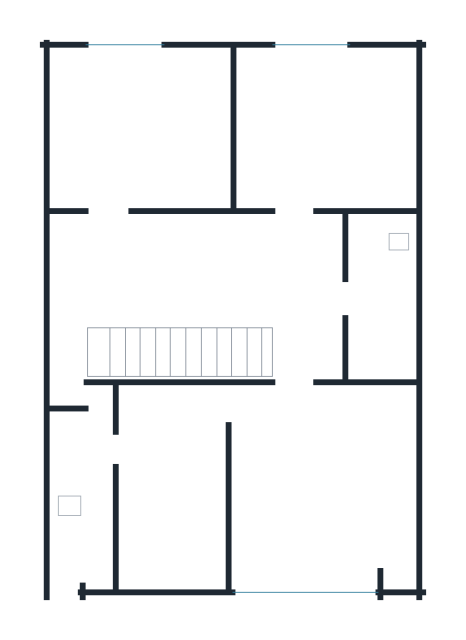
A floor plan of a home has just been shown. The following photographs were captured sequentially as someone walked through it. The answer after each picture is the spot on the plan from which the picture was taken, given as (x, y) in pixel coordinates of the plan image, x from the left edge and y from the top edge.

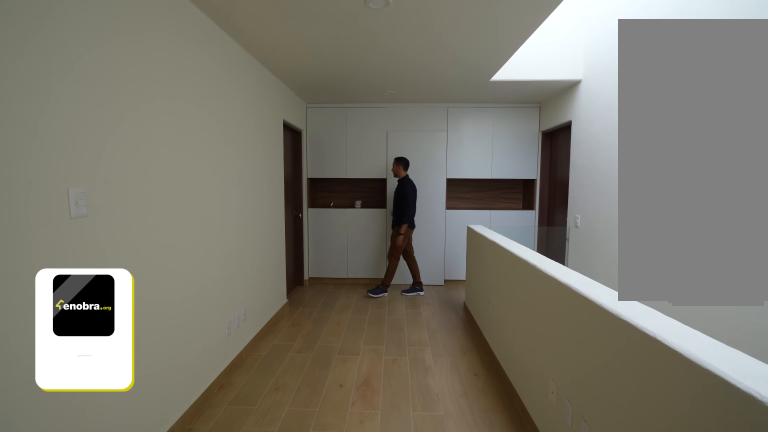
(68, 277)
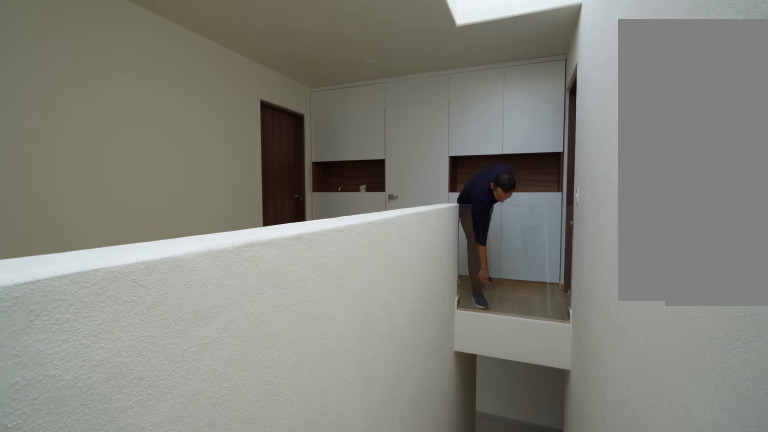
(87, 332)
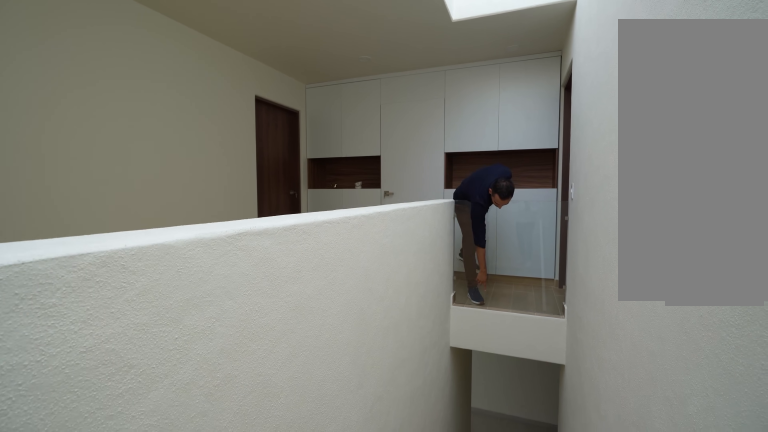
(87, 332)
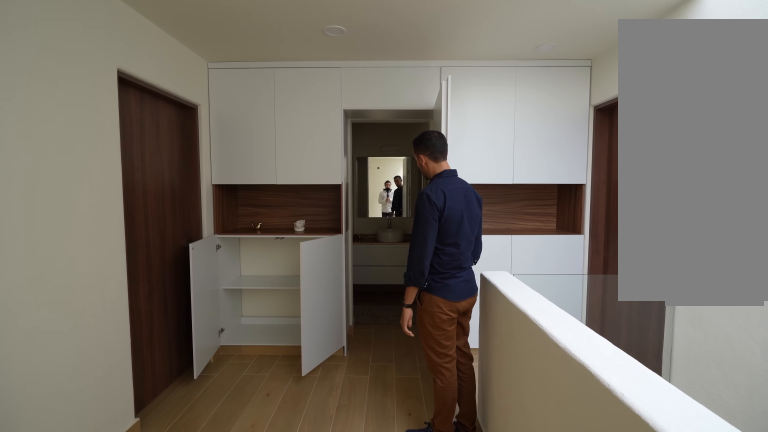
(198, 287)
